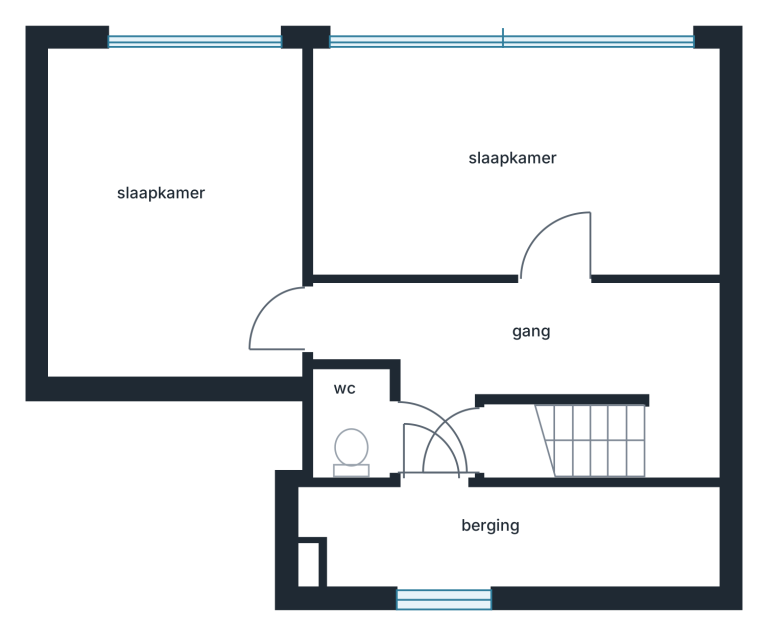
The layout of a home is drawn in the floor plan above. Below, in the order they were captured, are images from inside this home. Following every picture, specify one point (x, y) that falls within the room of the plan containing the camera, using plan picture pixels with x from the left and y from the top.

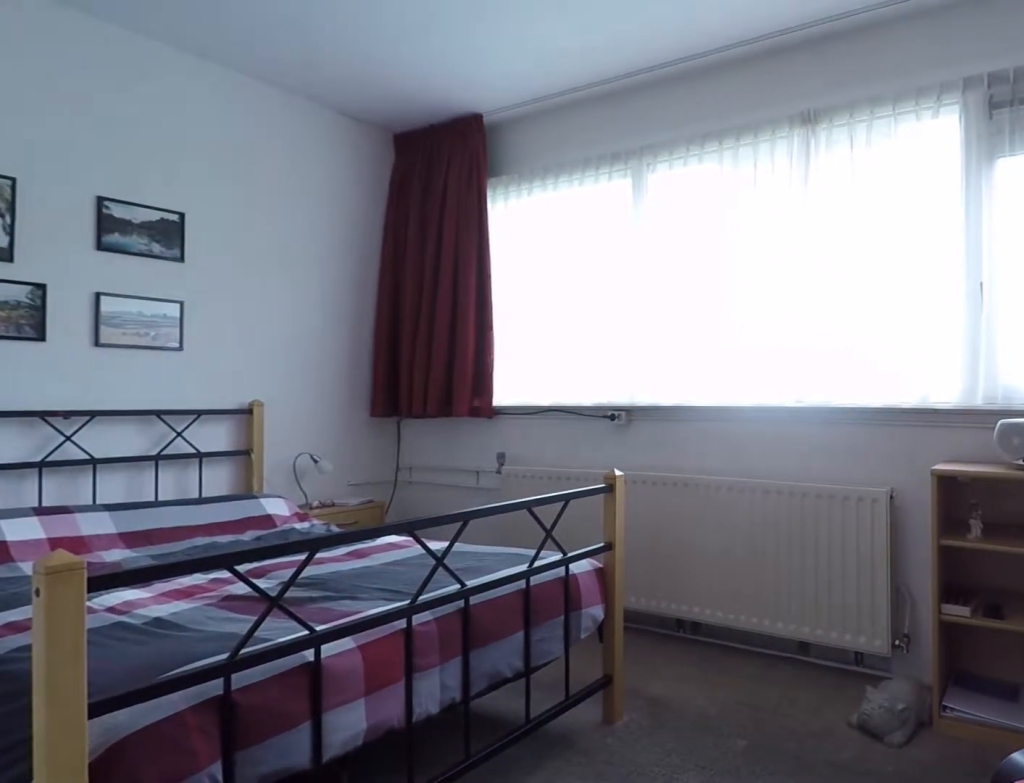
(566, 231)
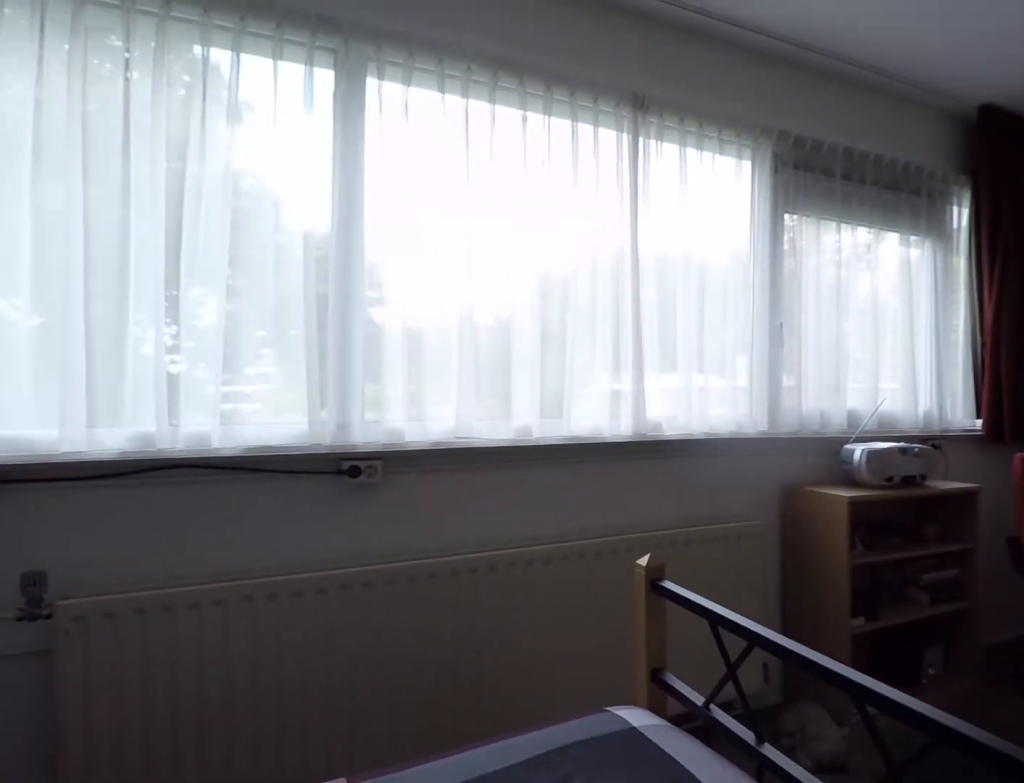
(566, 231)
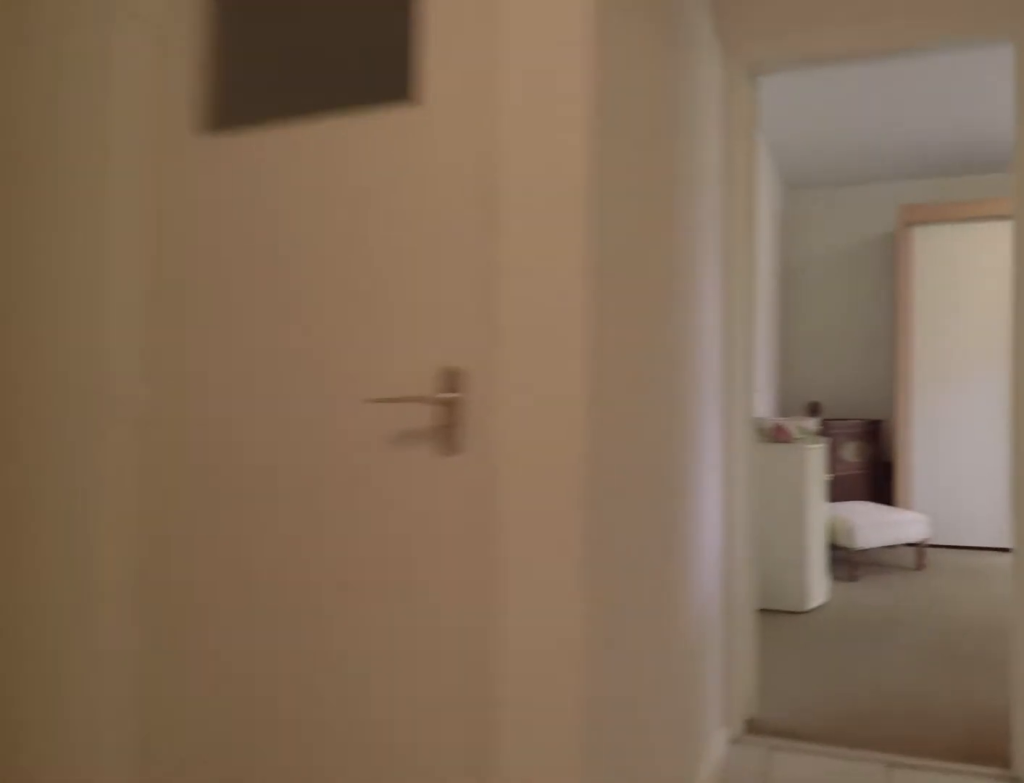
(536, 358)
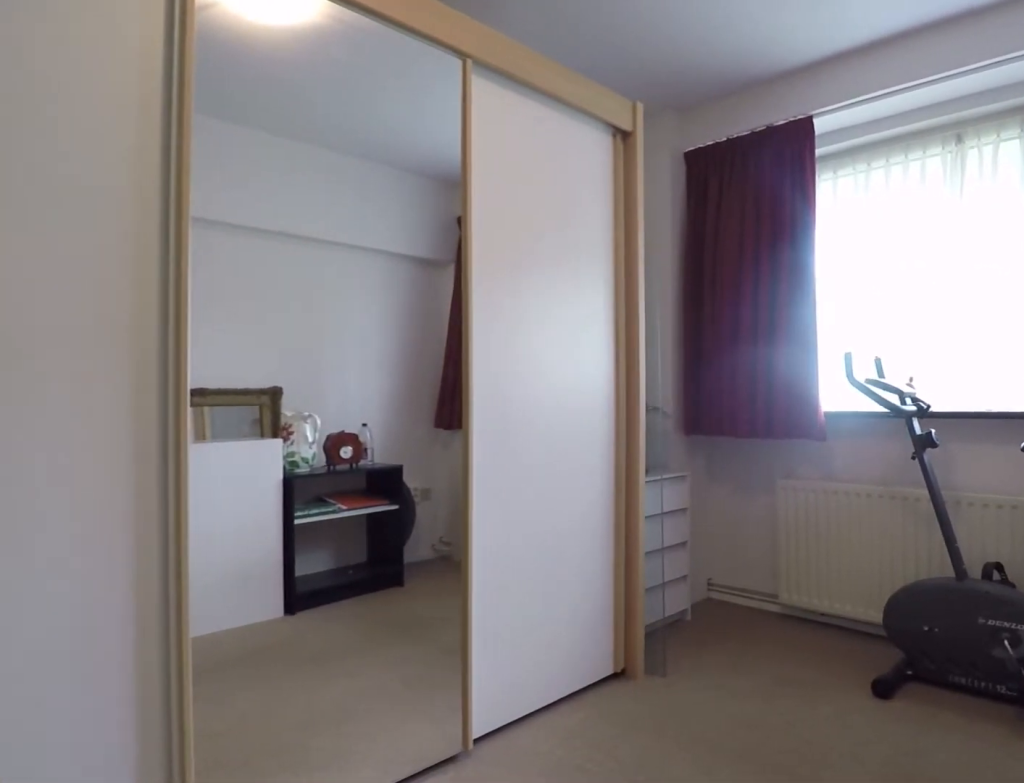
(175, 215)
